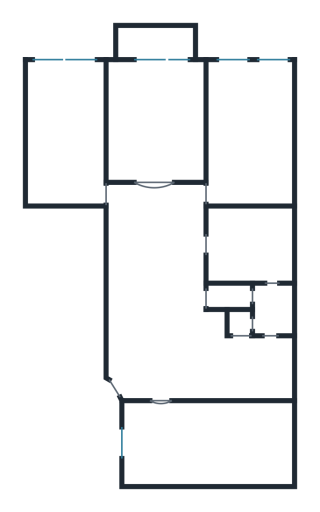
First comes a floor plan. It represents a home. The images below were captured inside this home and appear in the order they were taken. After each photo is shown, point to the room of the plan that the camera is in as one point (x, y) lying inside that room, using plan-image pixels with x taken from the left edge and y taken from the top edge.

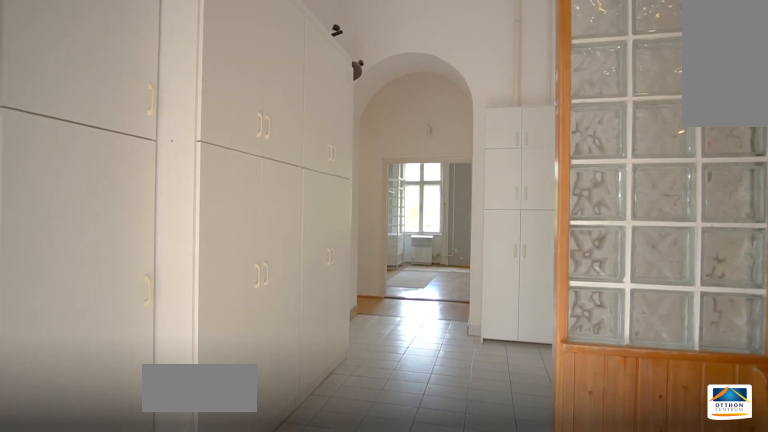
(159, 311)
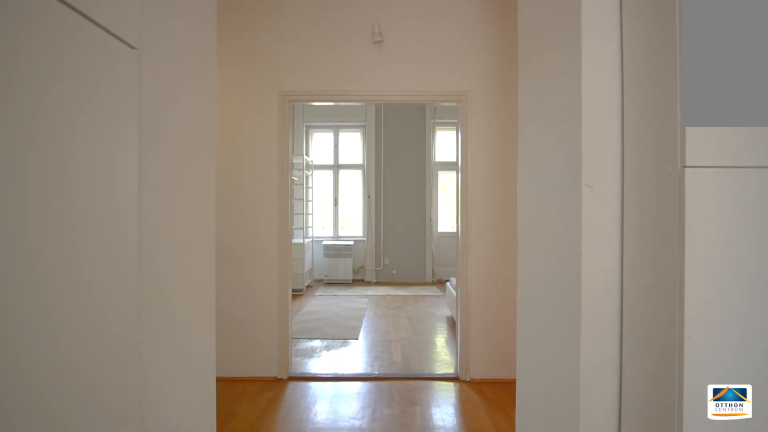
(159, 312)
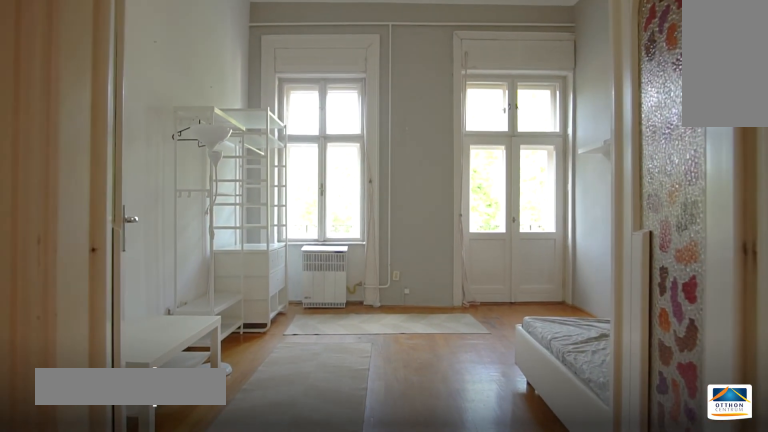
(160, 134)
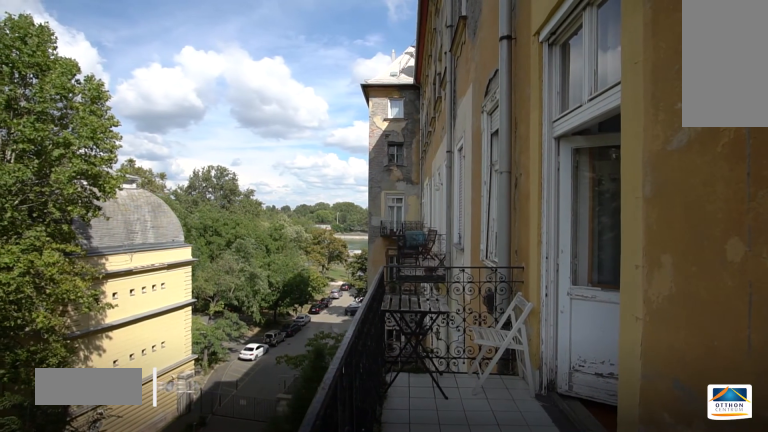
(157, 43)
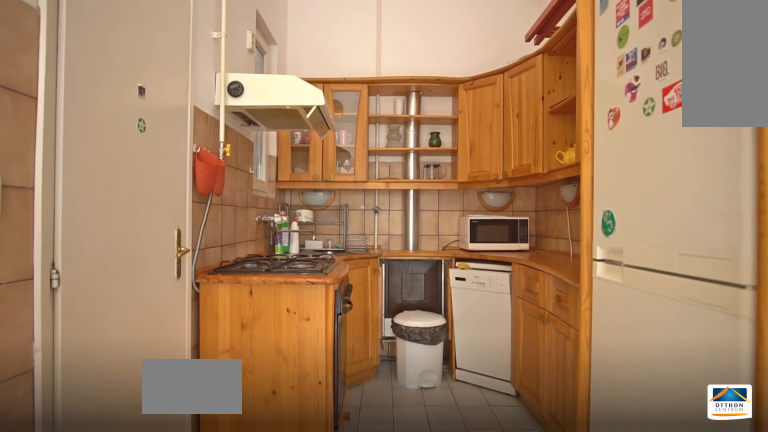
(276, 372)
